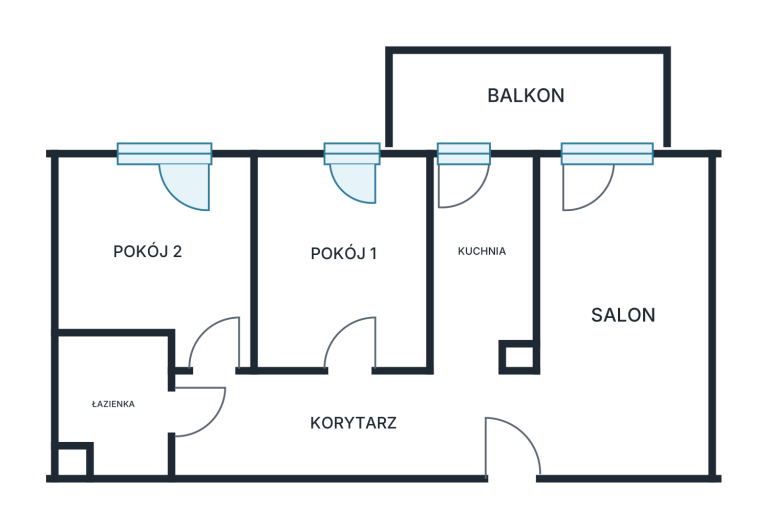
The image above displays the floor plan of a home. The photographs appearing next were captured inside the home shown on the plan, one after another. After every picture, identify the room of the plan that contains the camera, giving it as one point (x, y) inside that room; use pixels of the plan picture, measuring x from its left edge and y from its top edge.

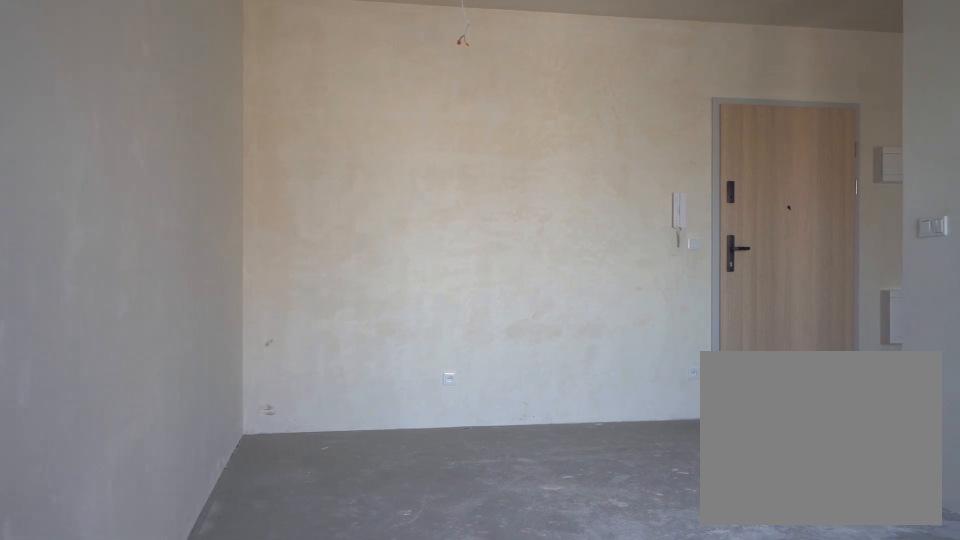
(630, 299)
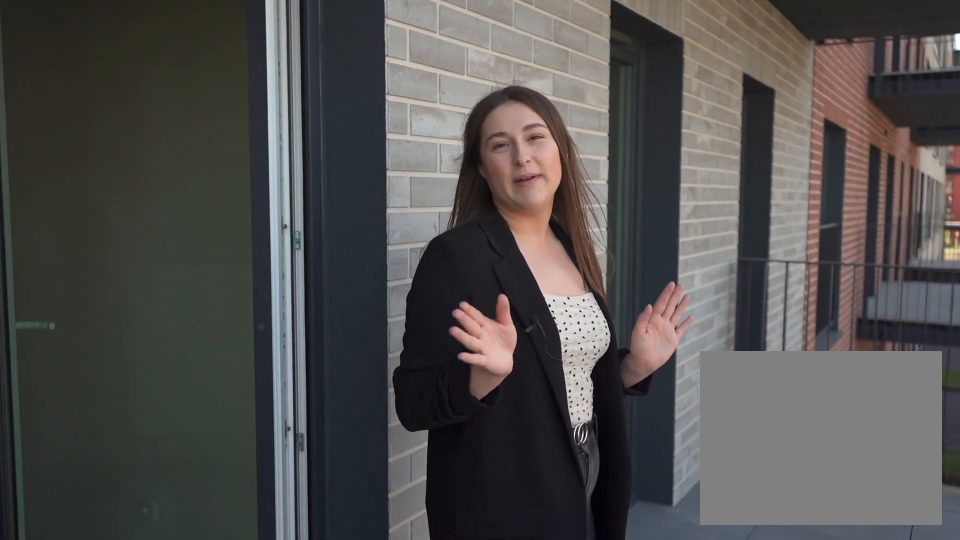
(528, 98)
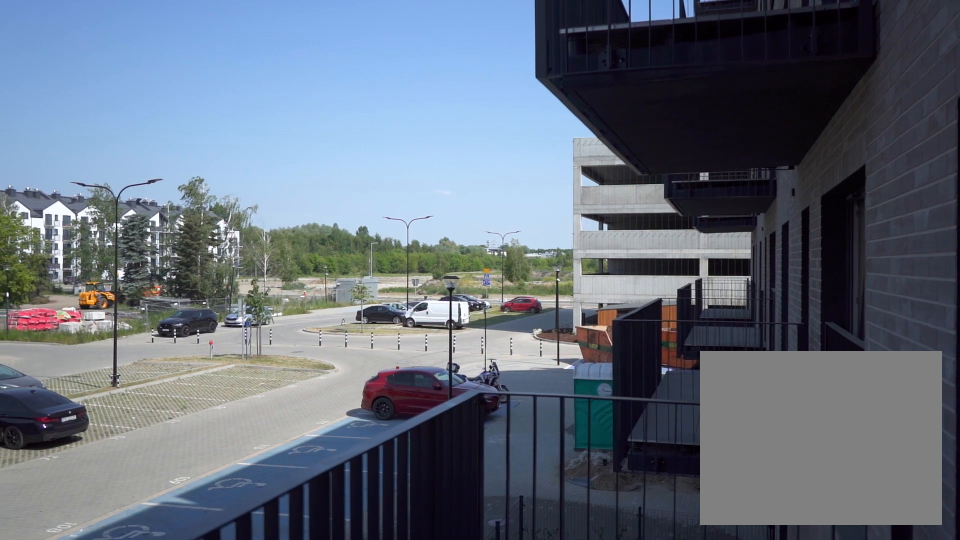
(527, 98)
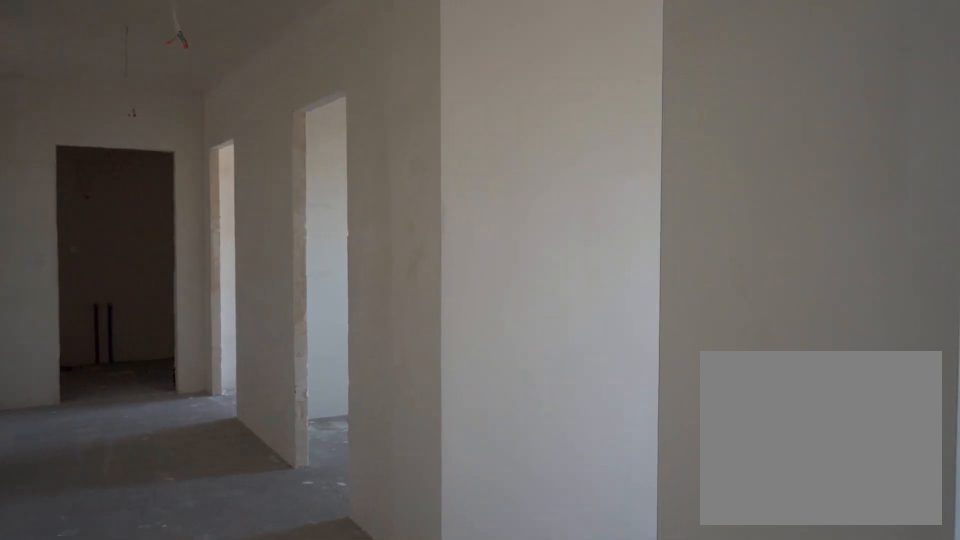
(358, 424)
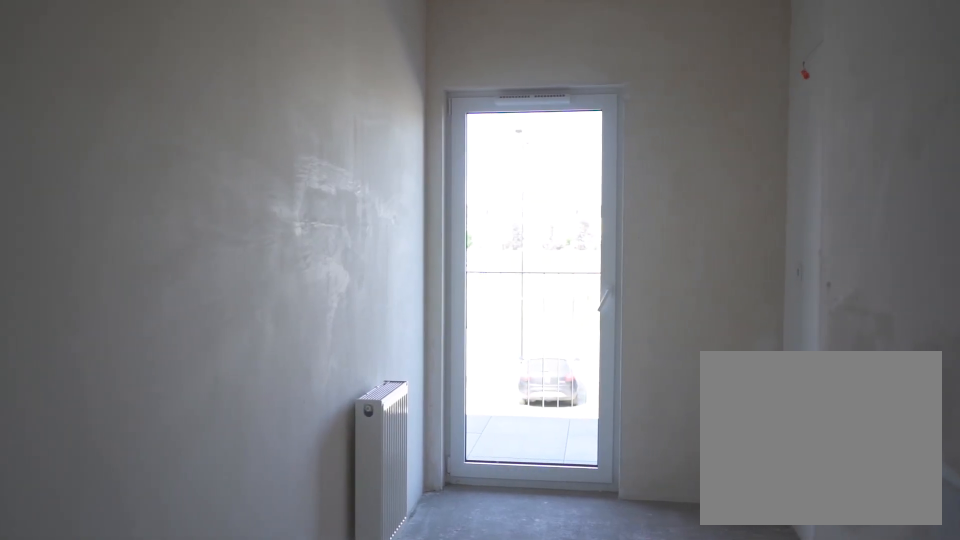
(480, 264)
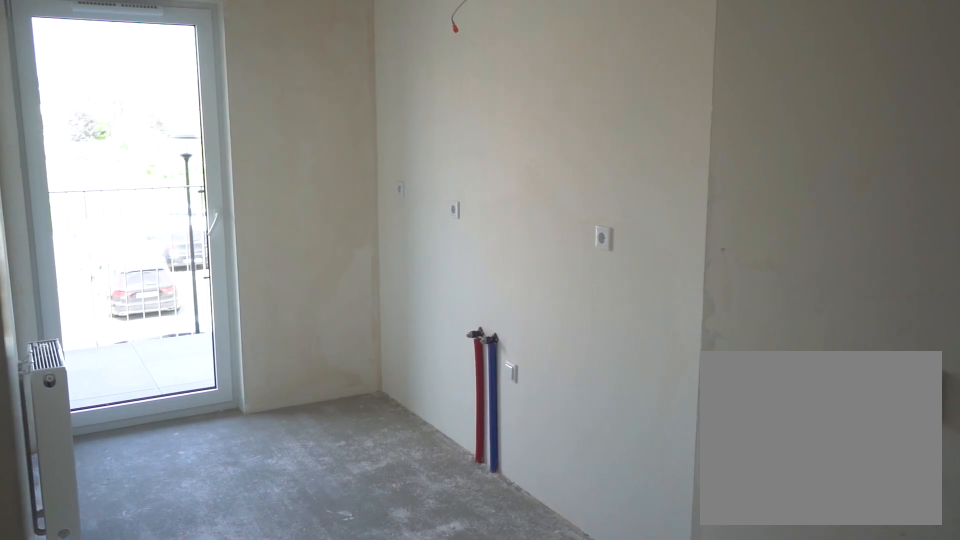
(480, 264)
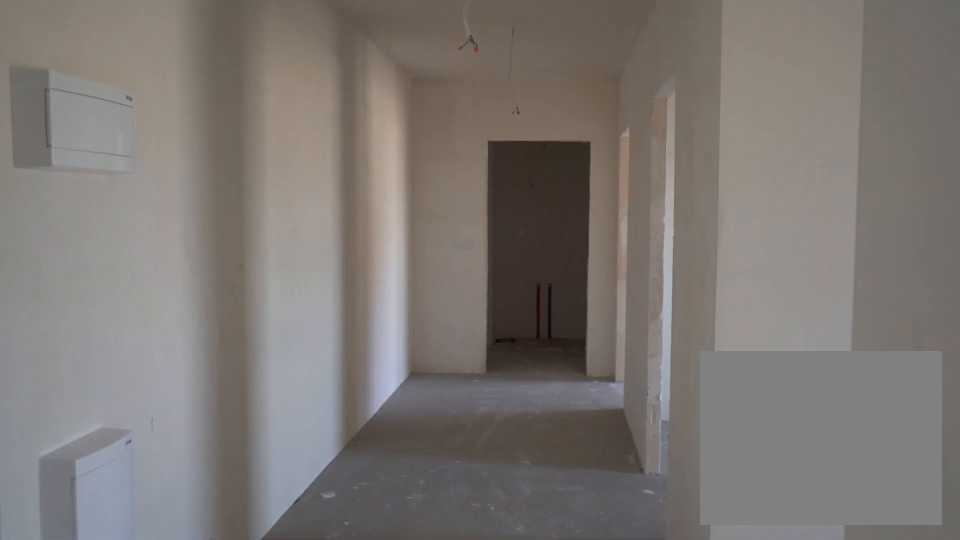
(358, 424)
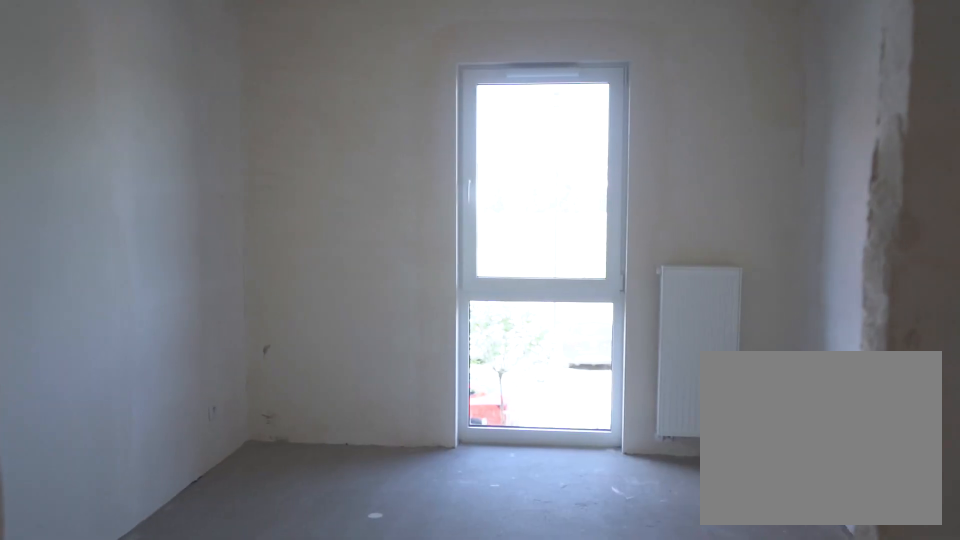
(340, 267)
